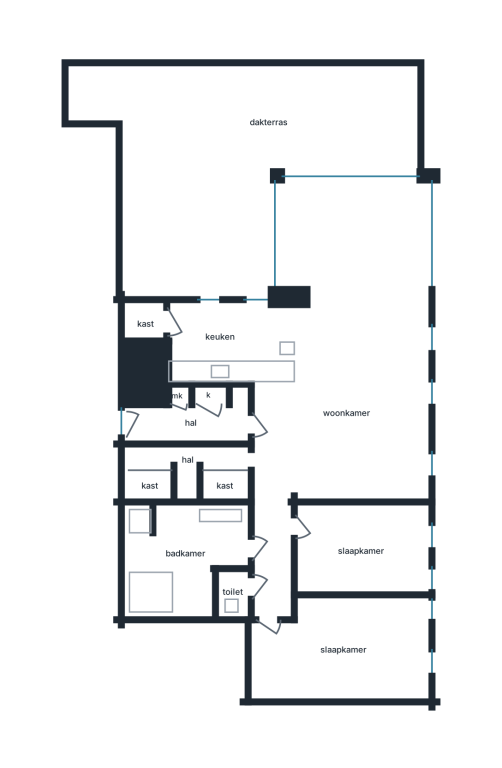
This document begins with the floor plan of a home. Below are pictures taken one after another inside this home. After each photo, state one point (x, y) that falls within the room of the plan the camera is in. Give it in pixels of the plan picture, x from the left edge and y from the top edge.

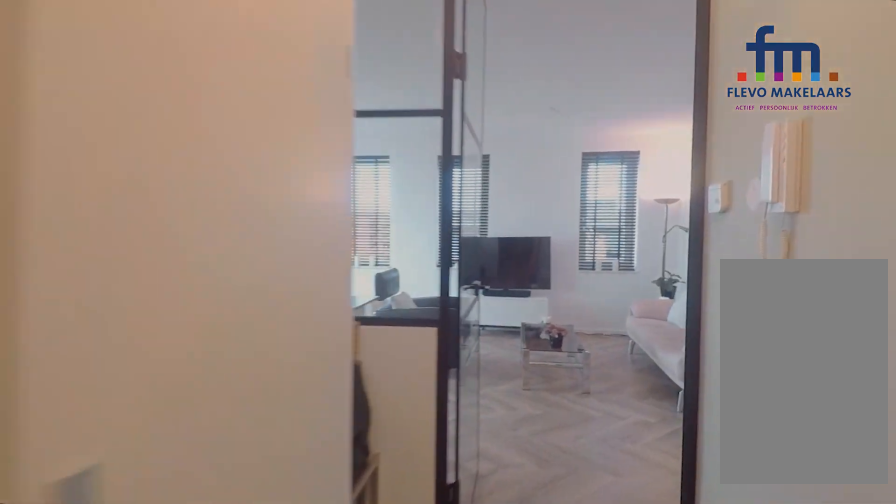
(190, 422)
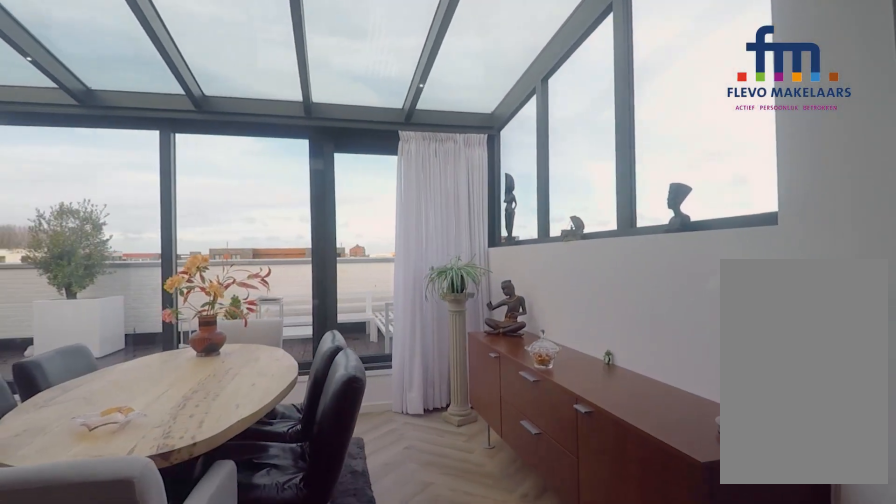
(343, 355)
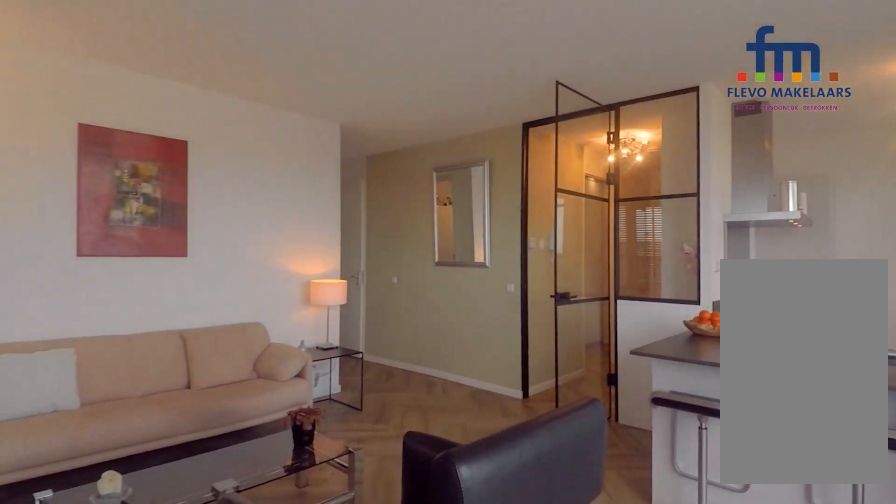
(343, 355)
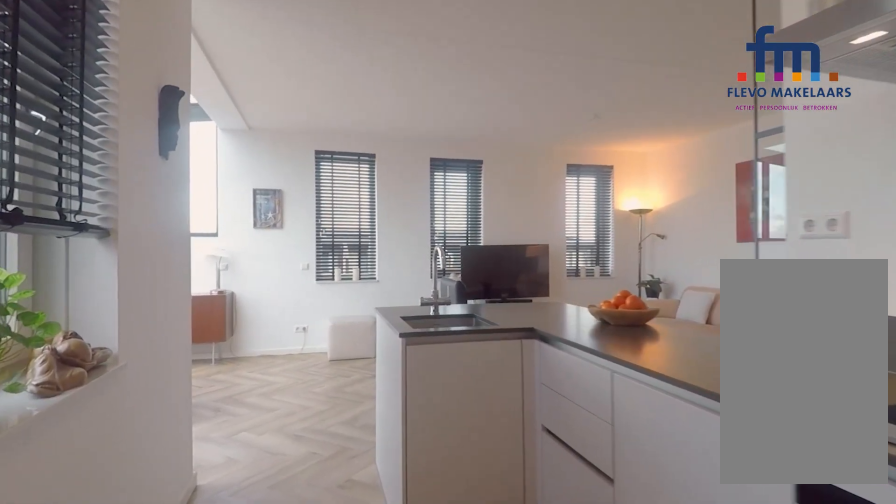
(237, 344)
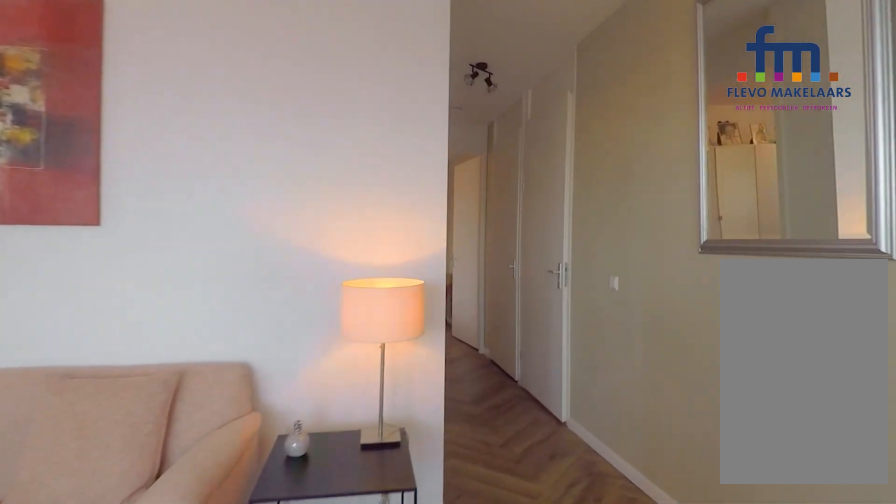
(347, 362)
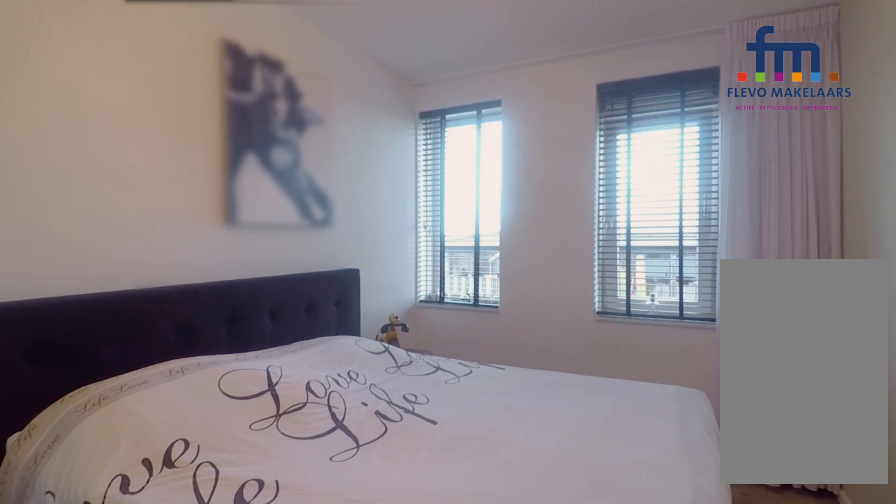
(343, 648)
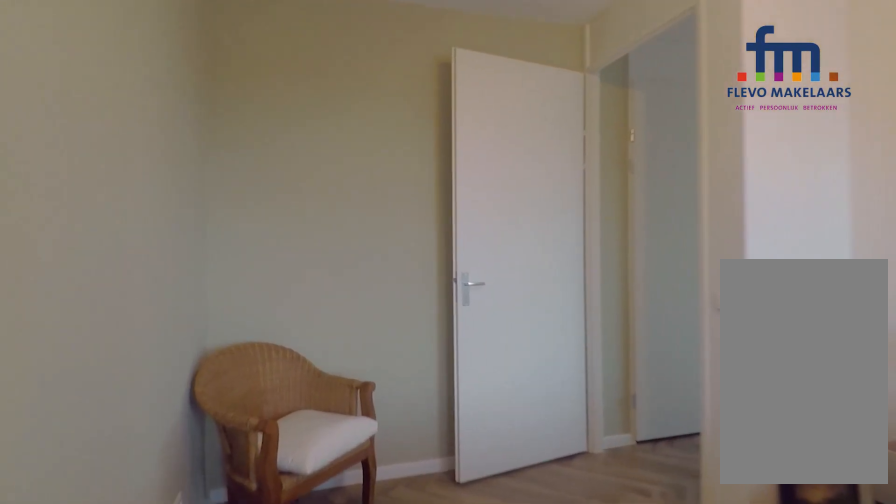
(343, 648)
